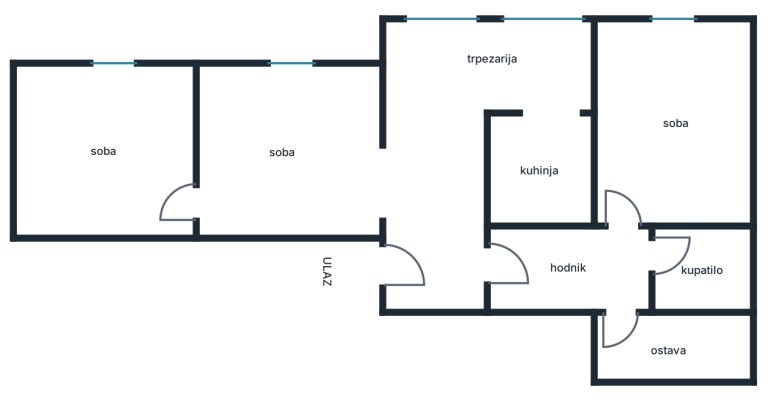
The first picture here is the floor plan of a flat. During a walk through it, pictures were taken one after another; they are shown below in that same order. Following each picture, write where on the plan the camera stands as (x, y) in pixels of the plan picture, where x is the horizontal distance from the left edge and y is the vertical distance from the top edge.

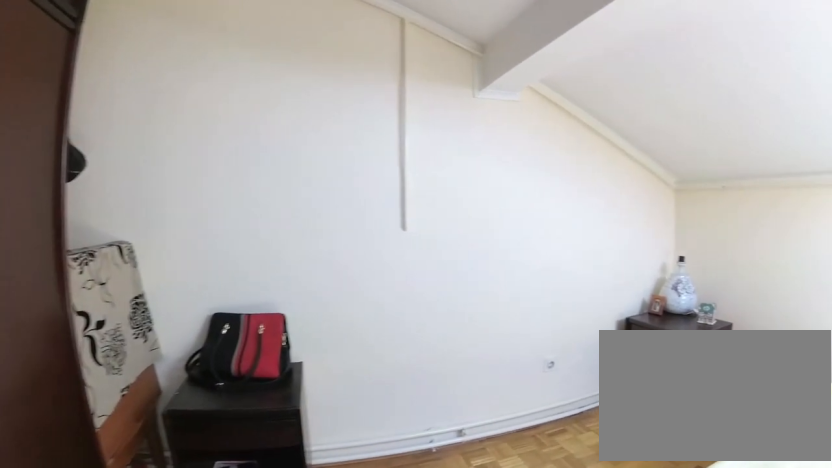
(107, 214)
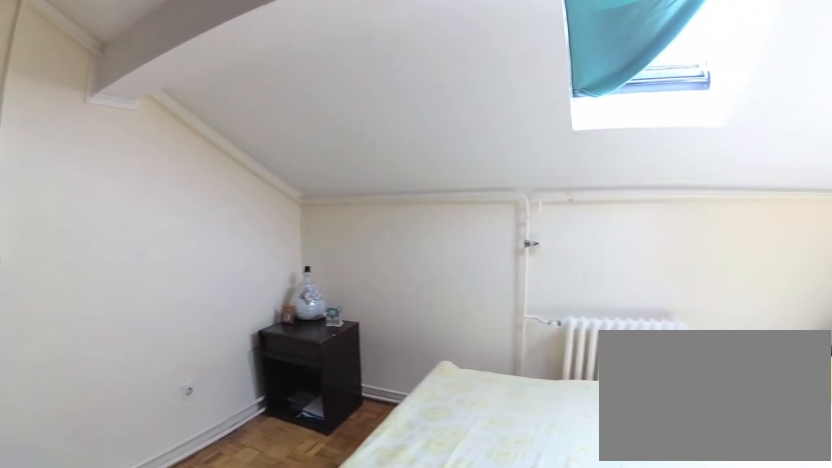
(96, 224)
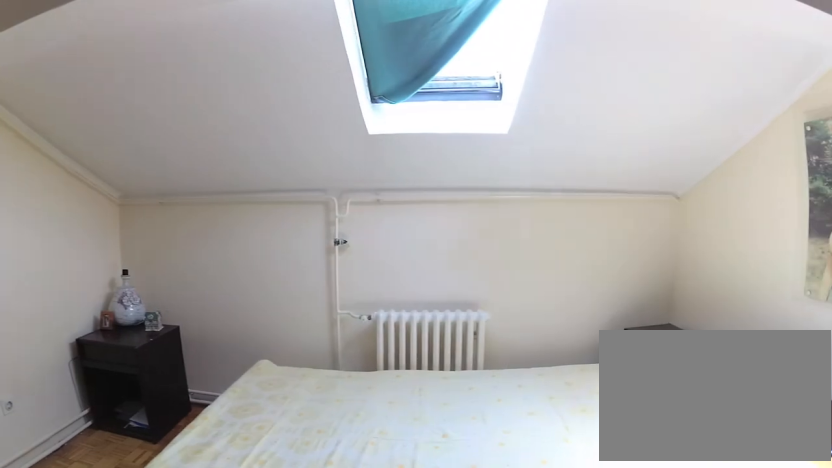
(86, 225)
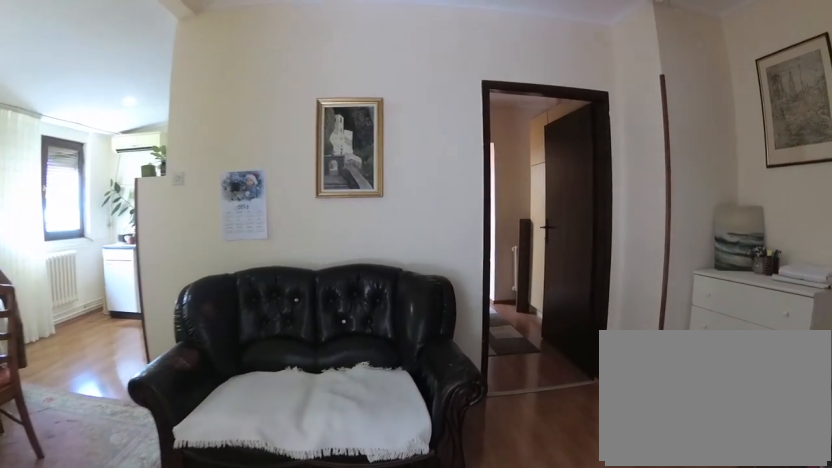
(382, 209)
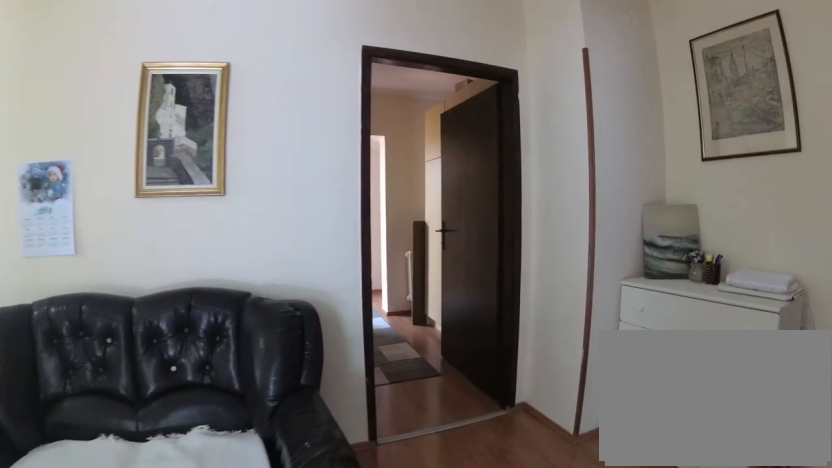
(392, 216)
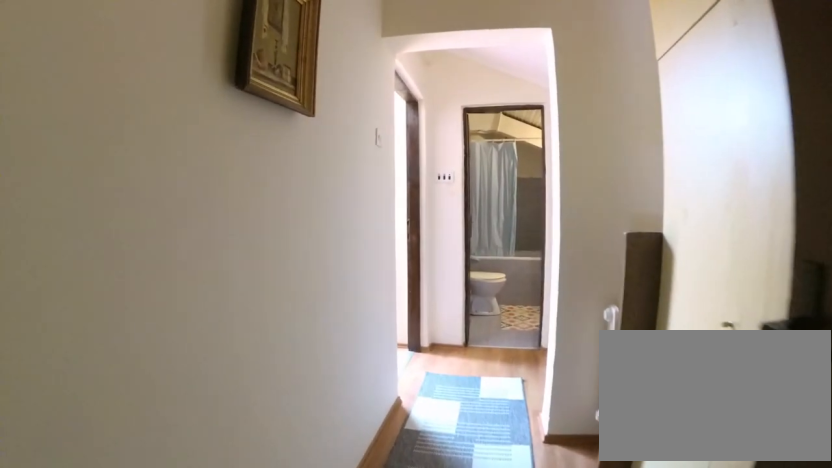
(488, 259)
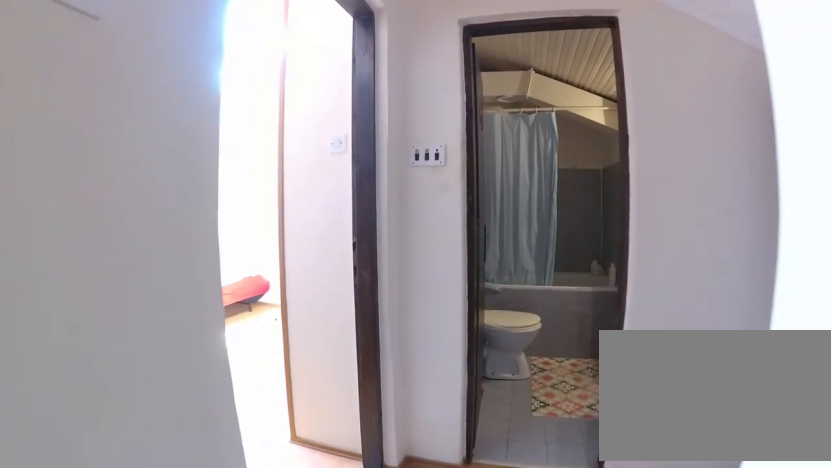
(546, 266)
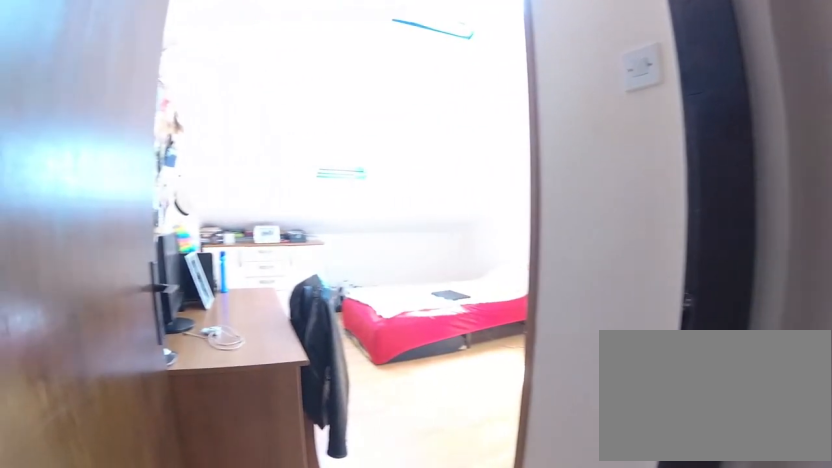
(601, 258)
